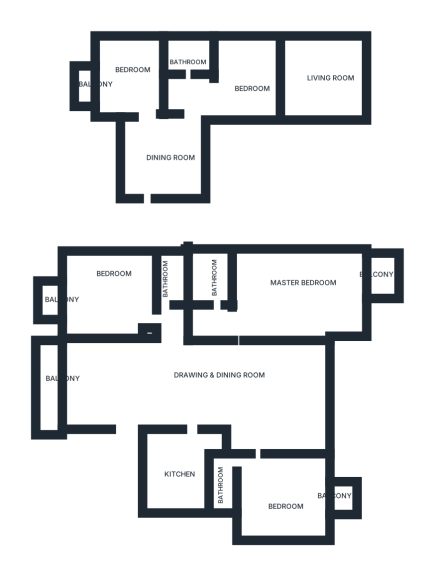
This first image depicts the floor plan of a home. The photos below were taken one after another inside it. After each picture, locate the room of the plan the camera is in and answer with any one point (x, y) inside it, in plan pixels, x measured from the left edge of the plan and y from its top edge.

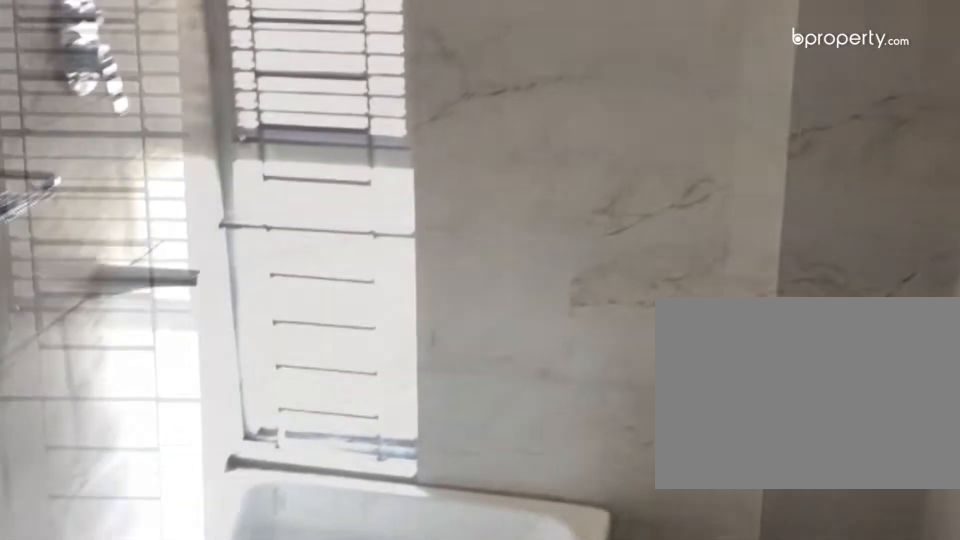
(213, 280)
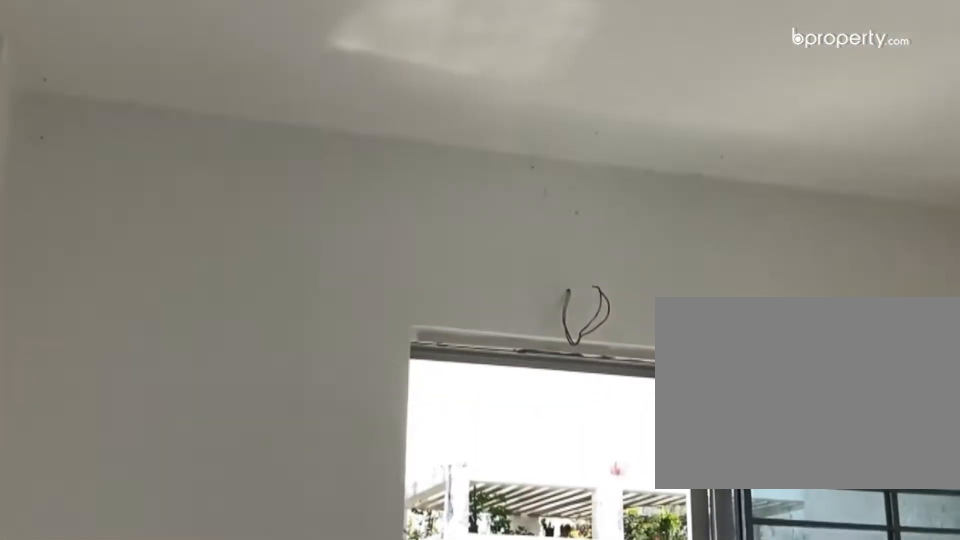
(280, 499)
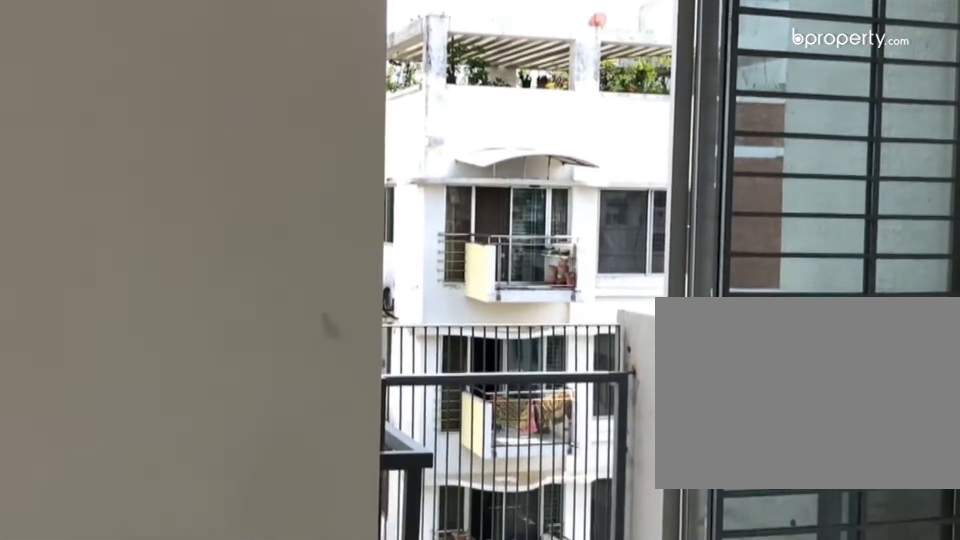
(280, 499)
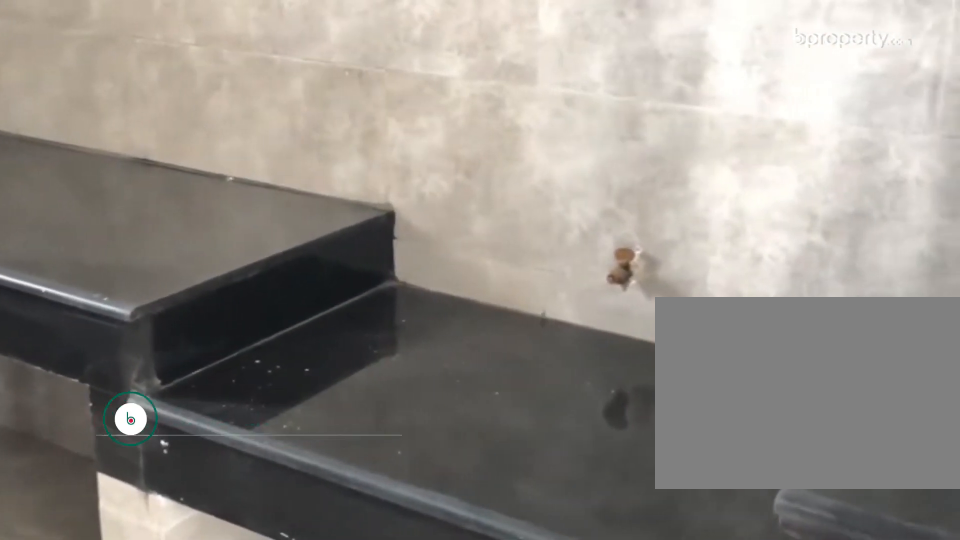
(178, 471)
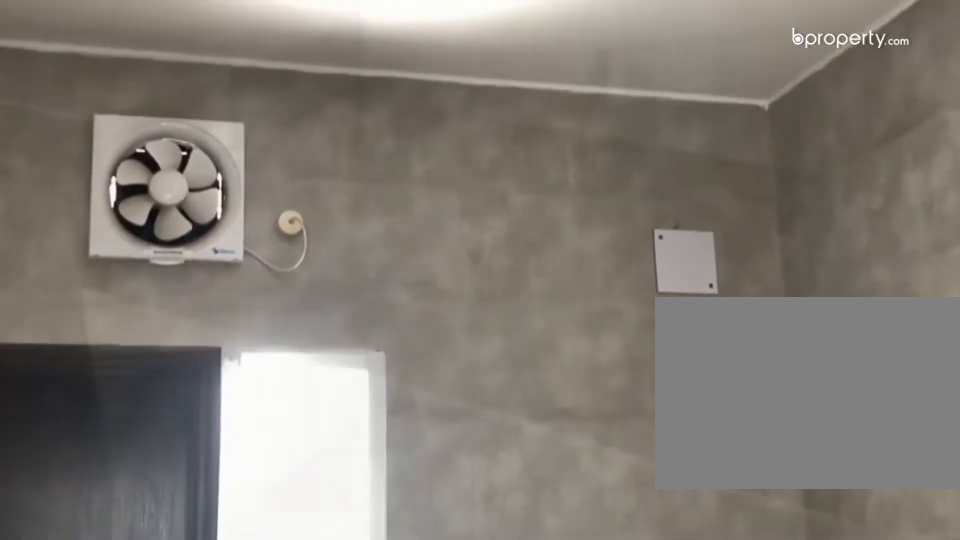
(178, 471)
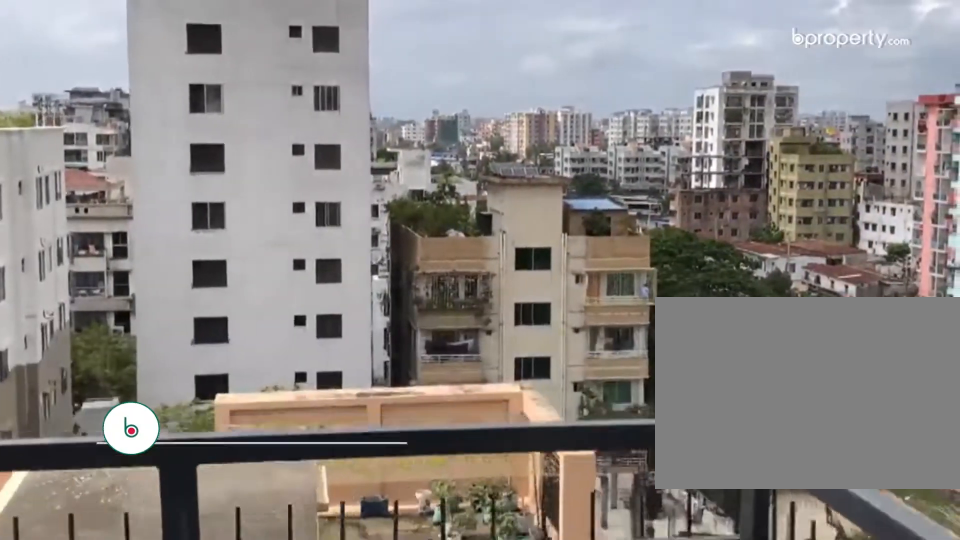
(45, 373)
